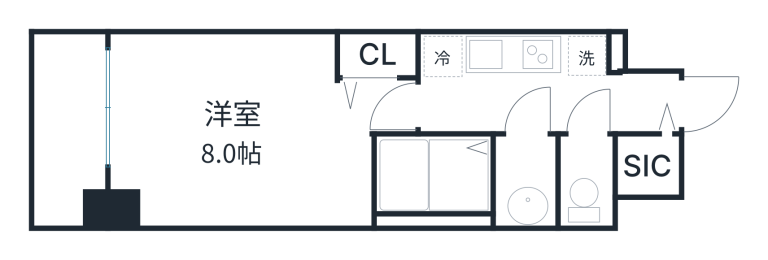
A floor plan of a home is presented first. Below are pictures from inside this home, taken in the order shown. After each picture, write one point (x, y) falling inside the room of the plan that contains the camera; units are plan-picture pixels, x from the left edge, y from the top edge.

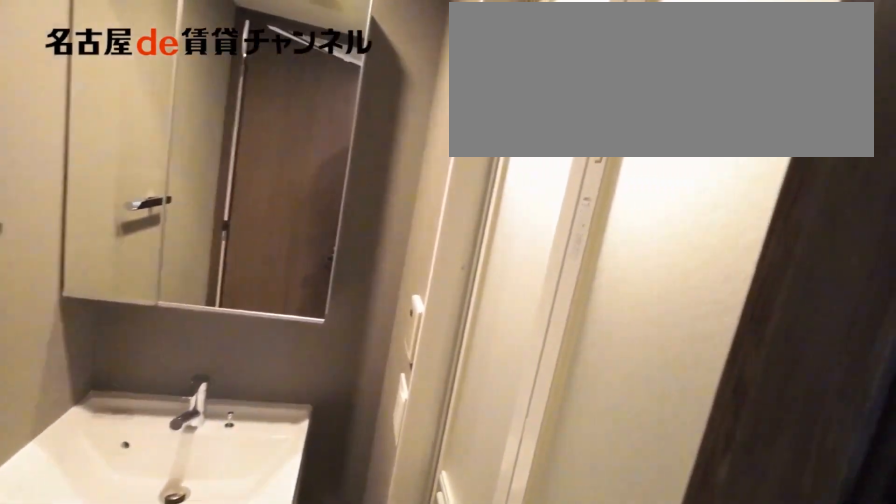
(525, 179)
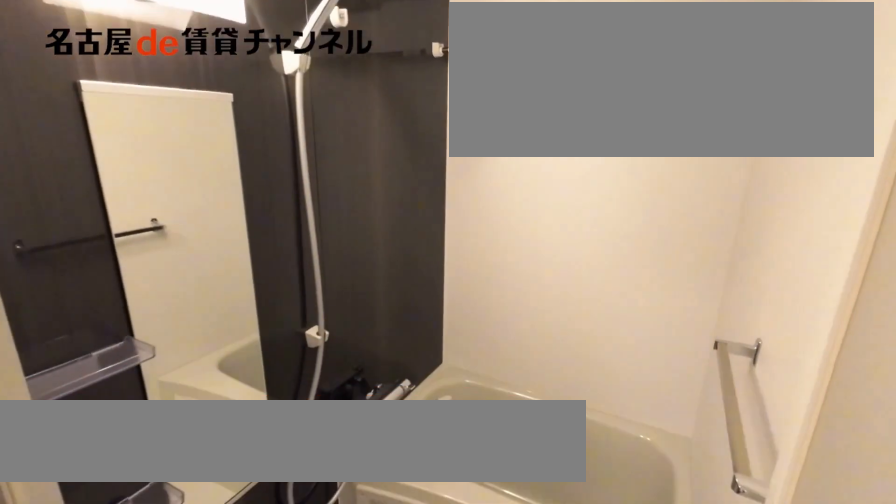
(435, 174)
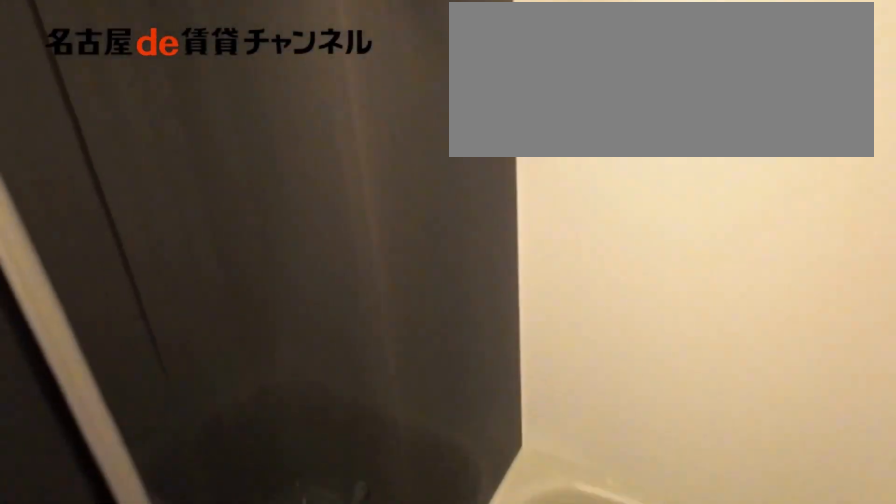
(435, 174)
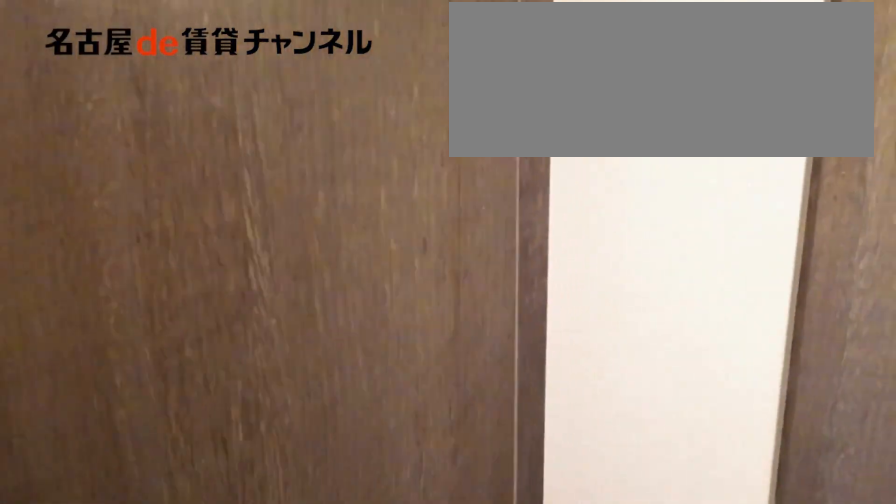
(518, 105)
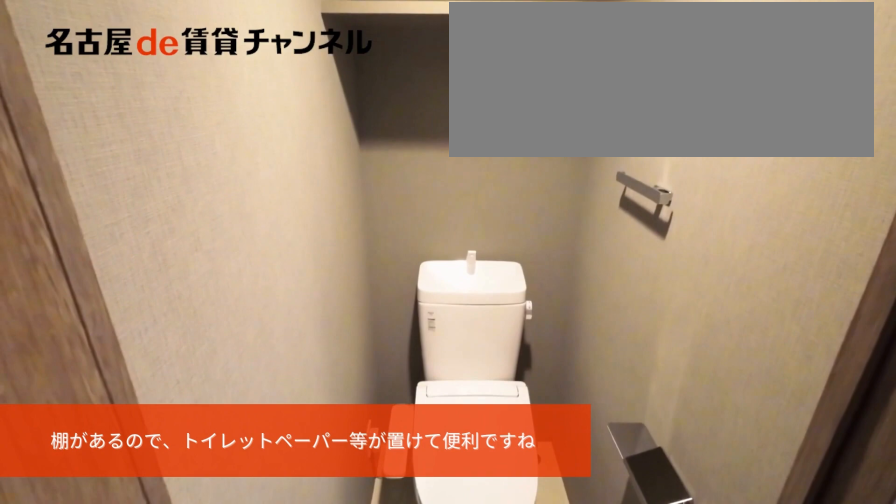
(584, 180)
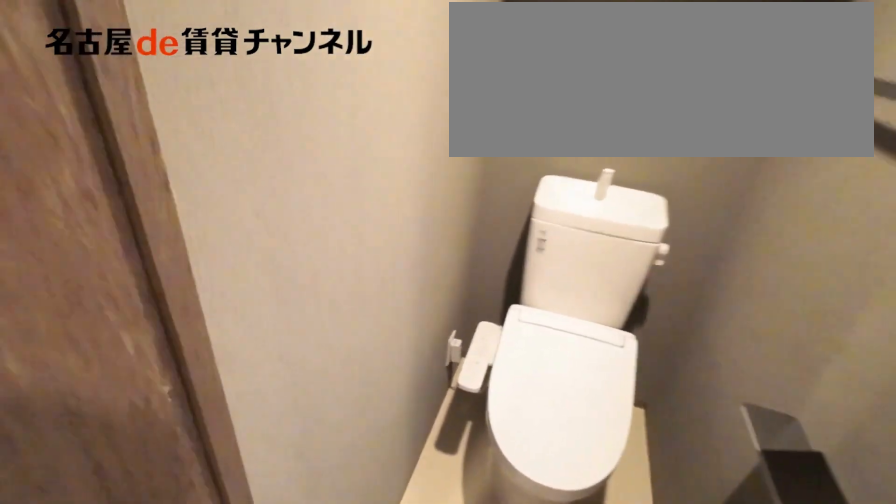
(584, 180)
